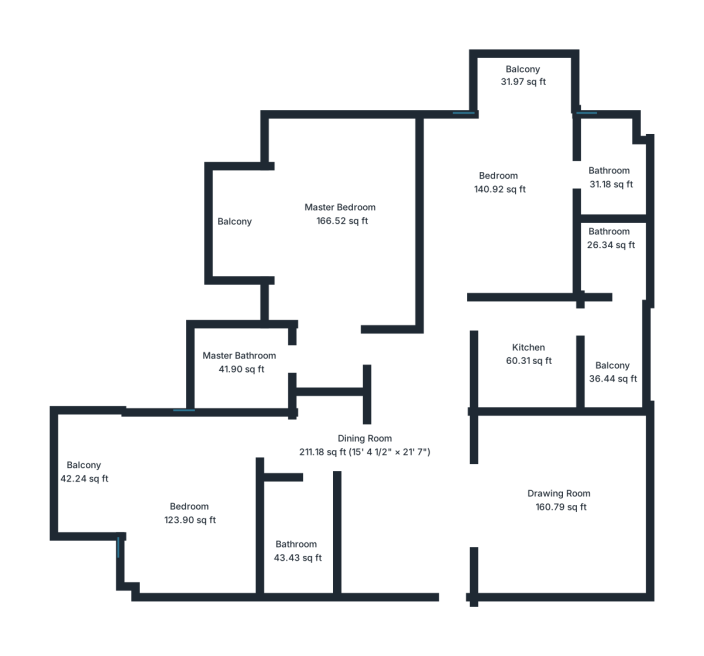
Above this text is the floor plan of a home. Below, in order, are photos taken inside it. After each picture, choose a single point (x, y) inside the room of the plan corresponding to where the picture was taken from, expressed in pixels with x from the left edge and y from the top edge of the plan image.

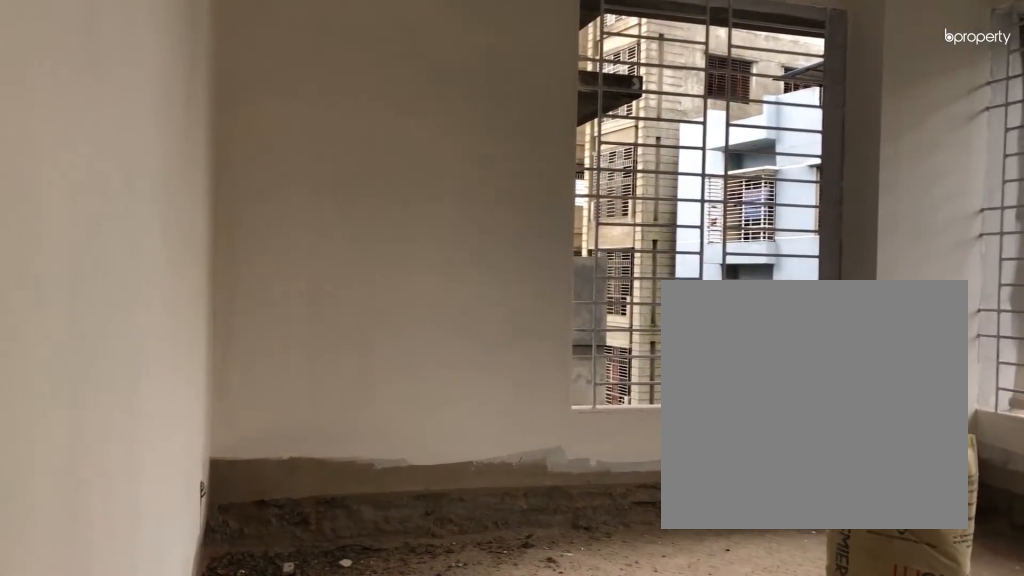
(190, 512)
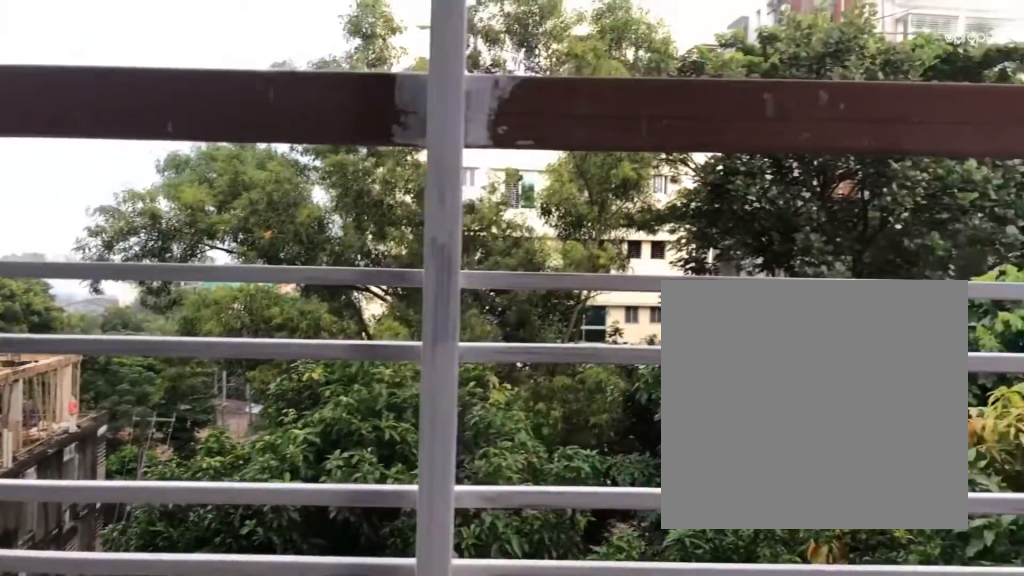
(86, 467)
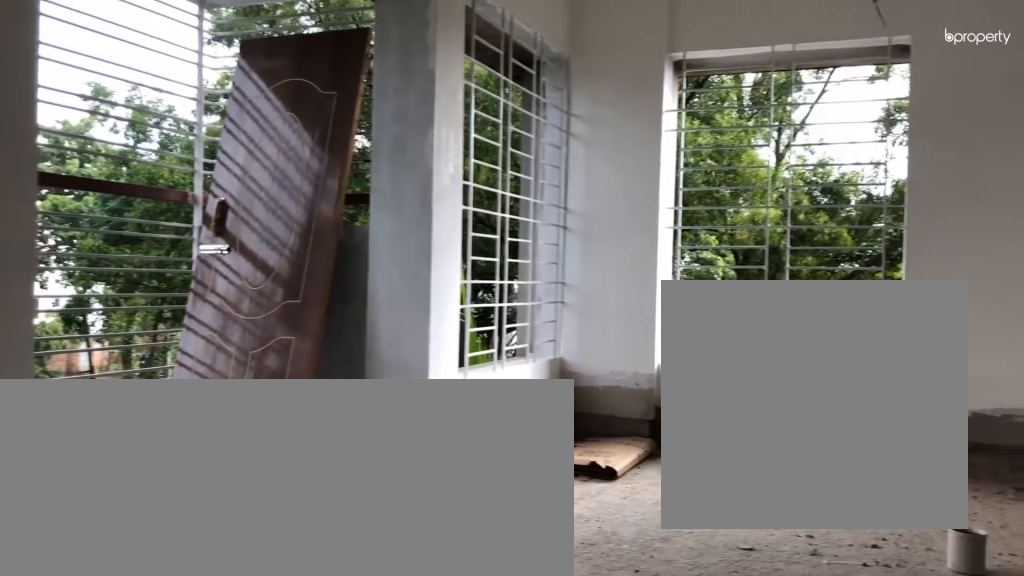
(343, 215)
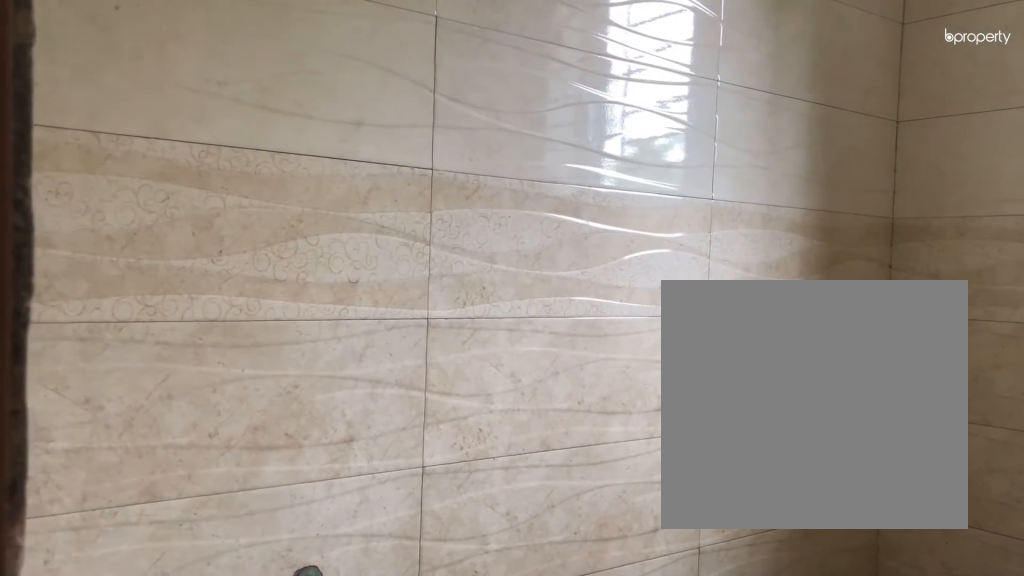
(244, 359)
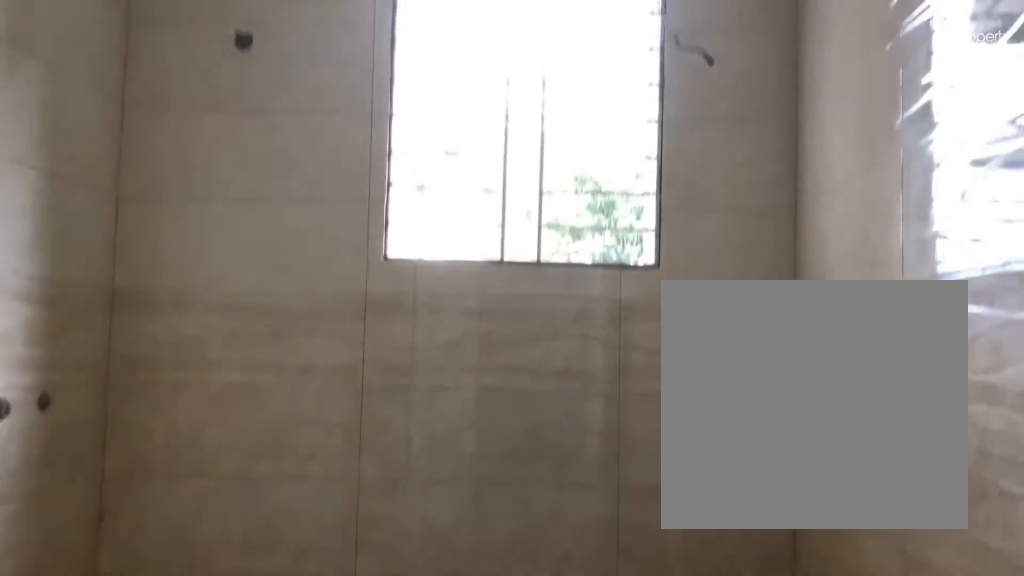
(245, 359)
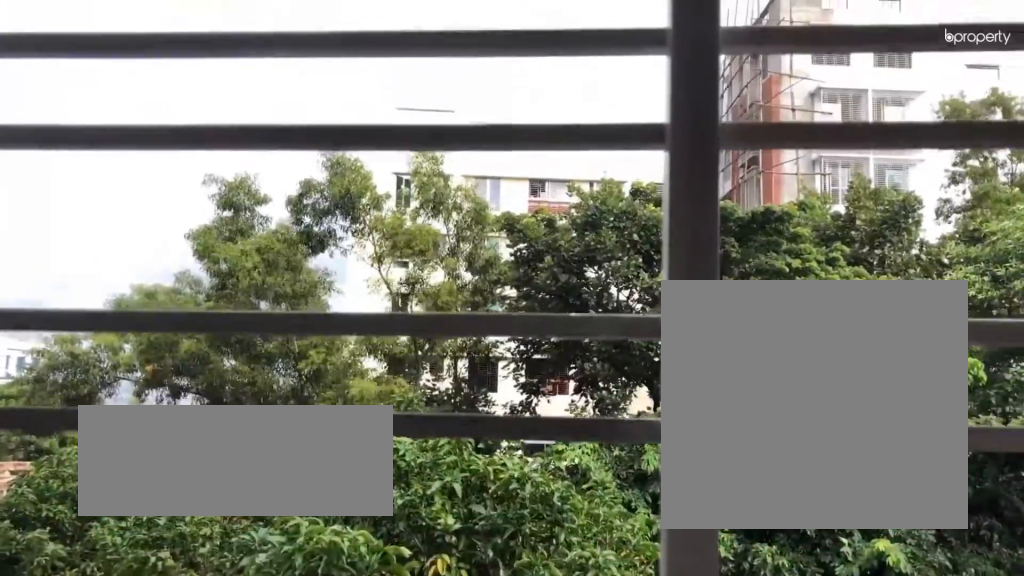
(234, 226)
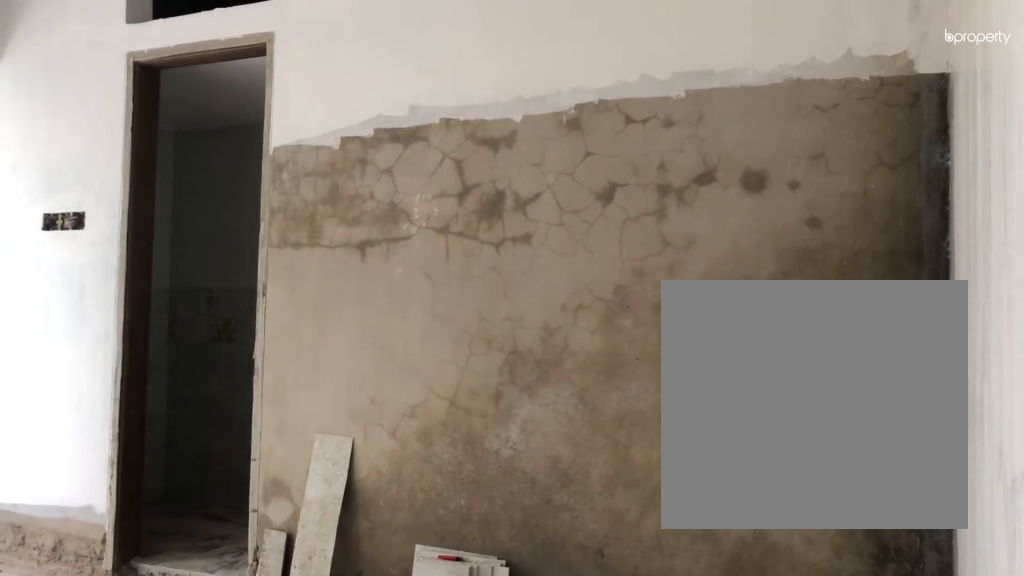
(499, 183)
